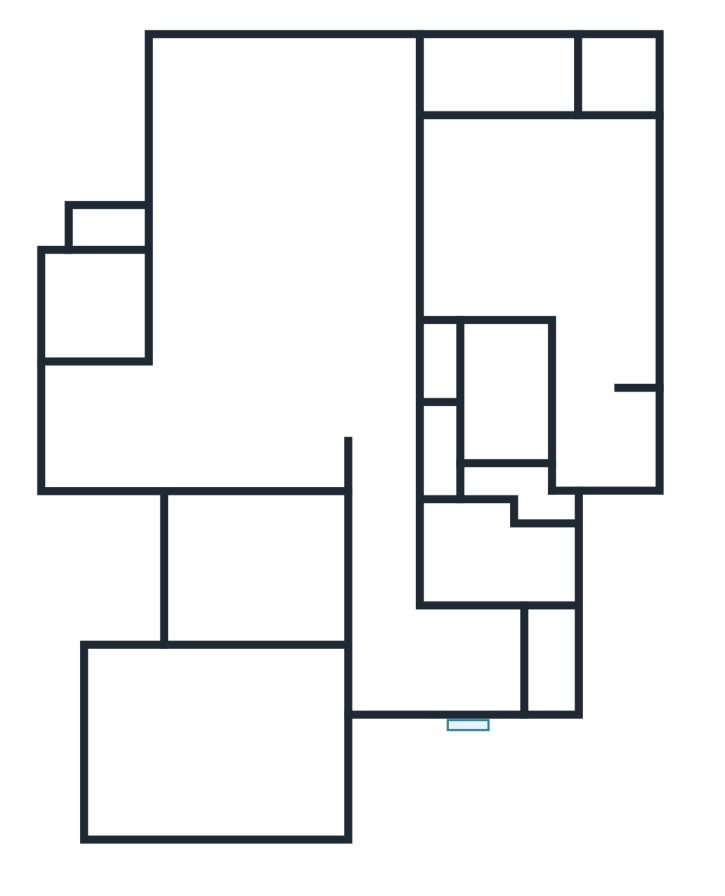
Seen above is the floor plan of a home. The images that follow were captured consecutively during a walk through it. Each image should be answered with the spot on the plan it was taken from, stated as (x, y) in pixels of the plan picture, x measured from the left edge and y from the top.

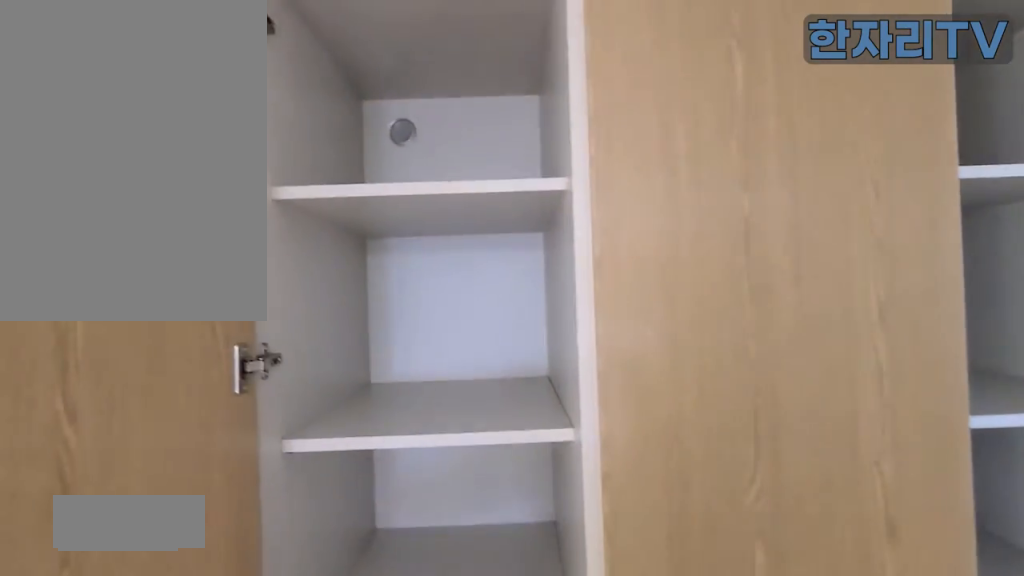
(372, 395)
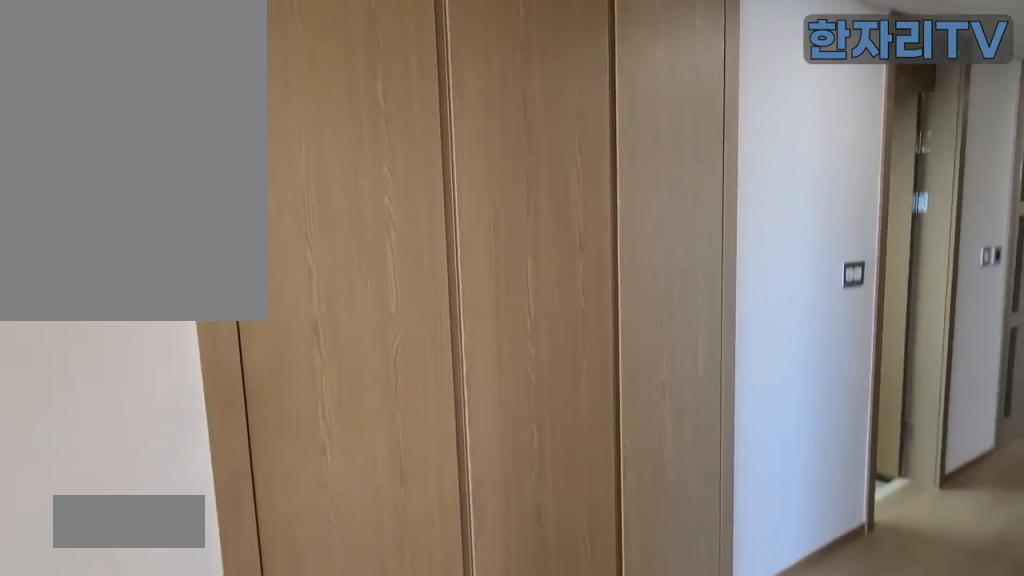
(372, 395)
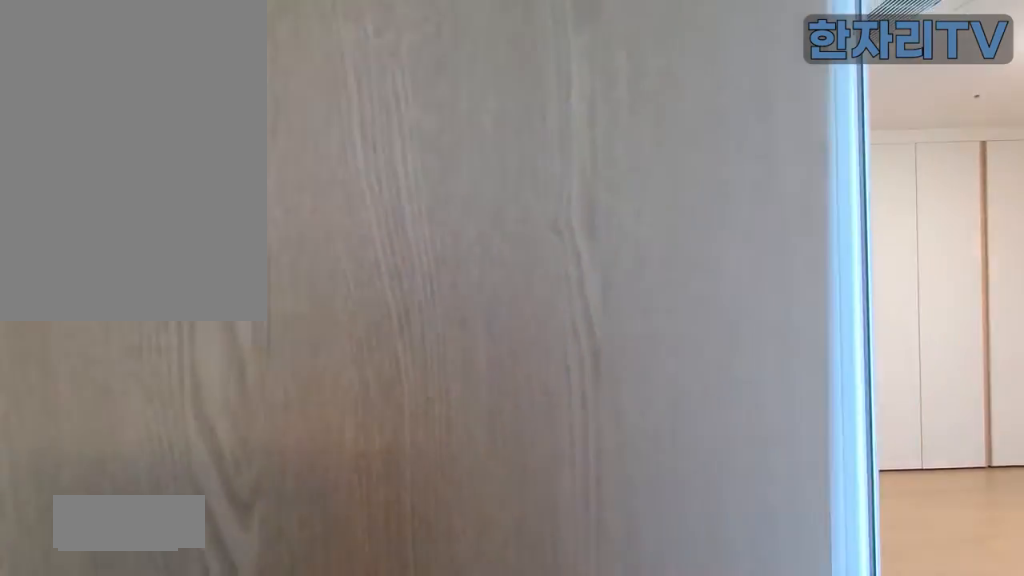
(503, 73)
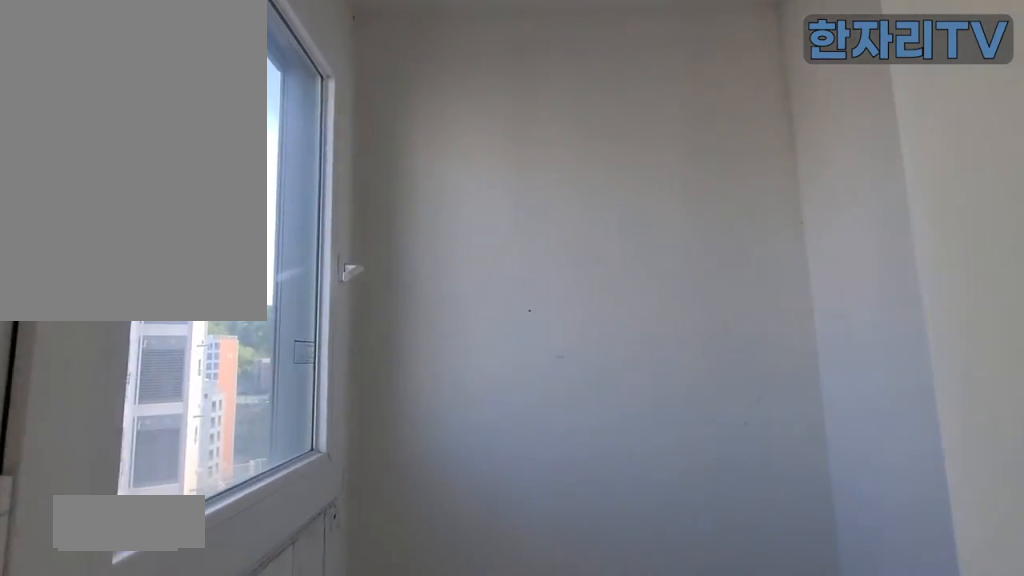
(503, 71)
